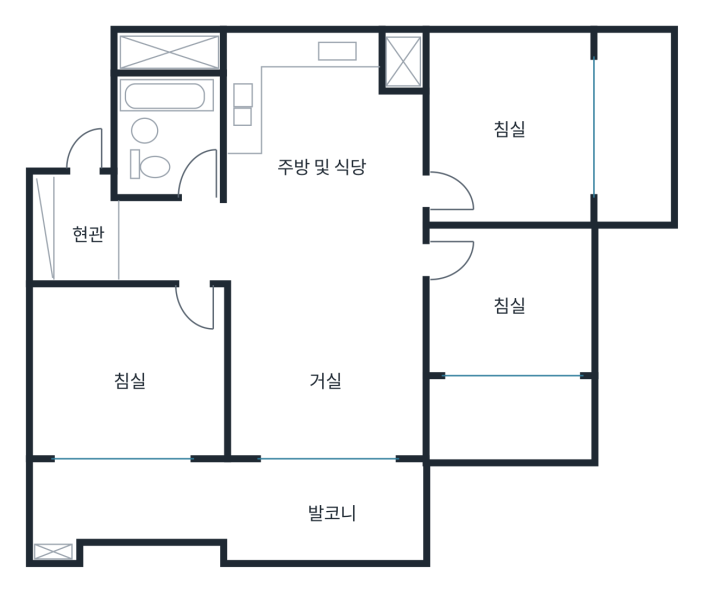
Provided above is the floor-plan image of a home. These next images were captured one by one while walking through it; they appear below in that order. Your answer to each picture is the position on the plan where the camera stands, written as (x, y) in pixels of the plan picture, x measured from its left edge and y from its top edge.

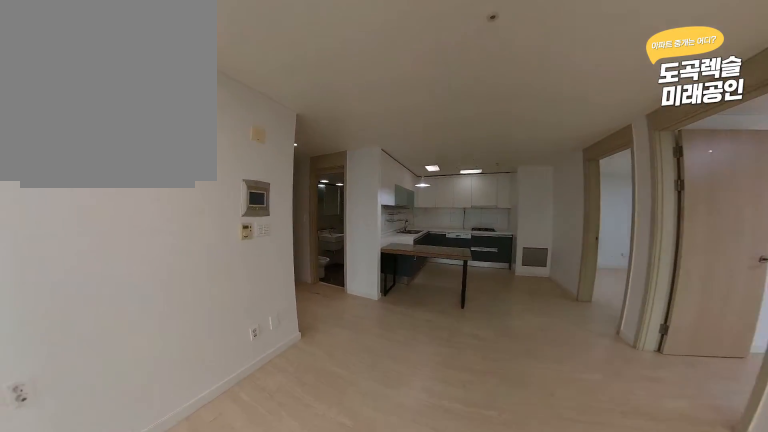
(308, 323)
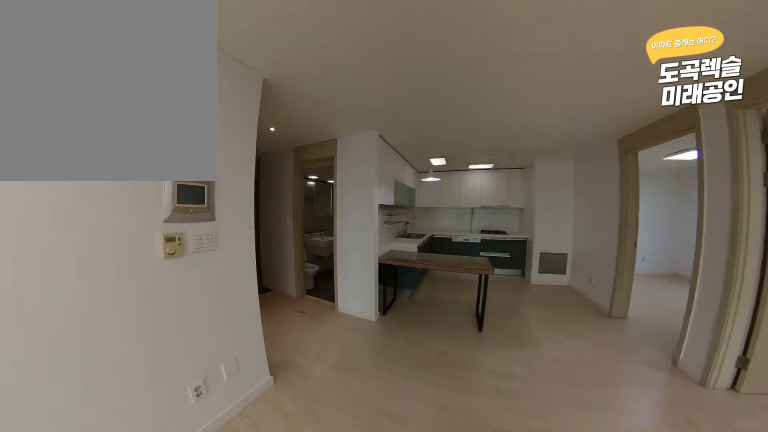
(296, 302)
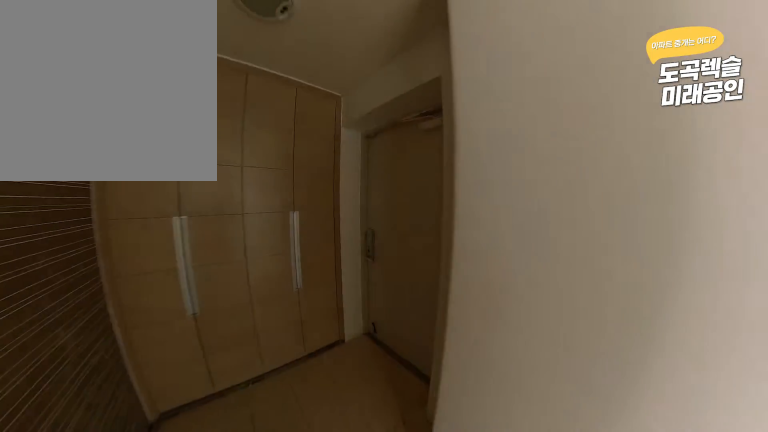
(138, 210)
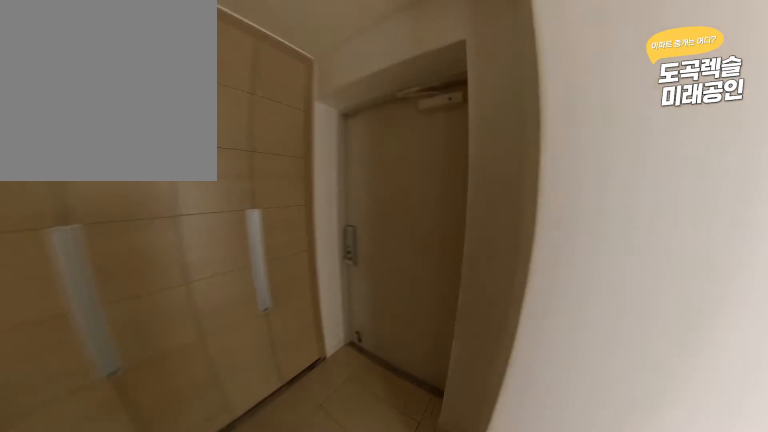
(122, 223)
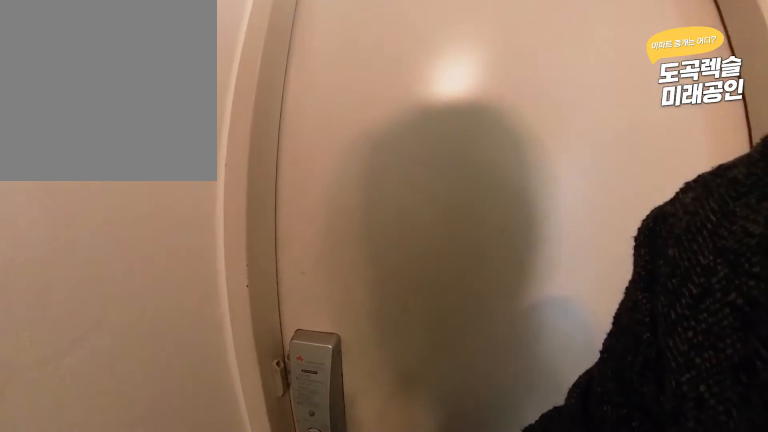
(89, 210)
